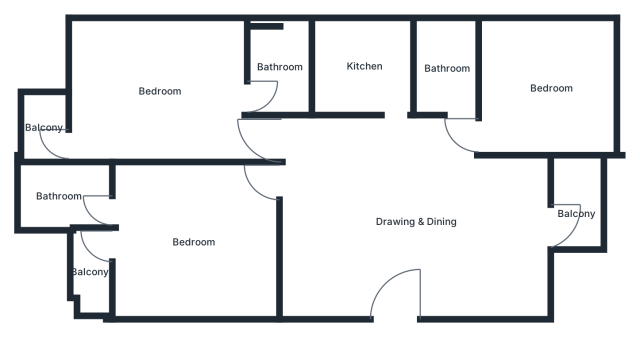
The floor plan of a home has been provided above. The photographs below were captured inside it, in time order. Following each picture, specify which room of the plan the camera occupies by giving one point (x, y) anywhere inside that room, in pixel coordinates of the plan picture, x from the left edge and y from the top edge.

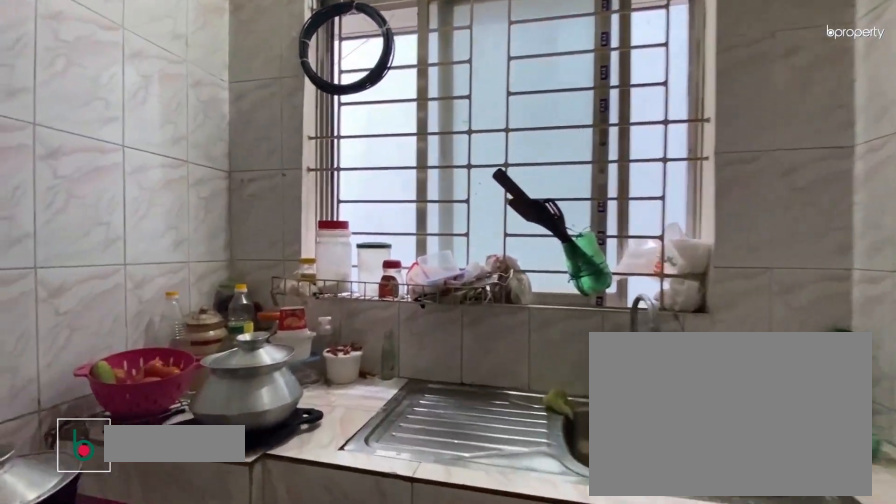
(365, 66)
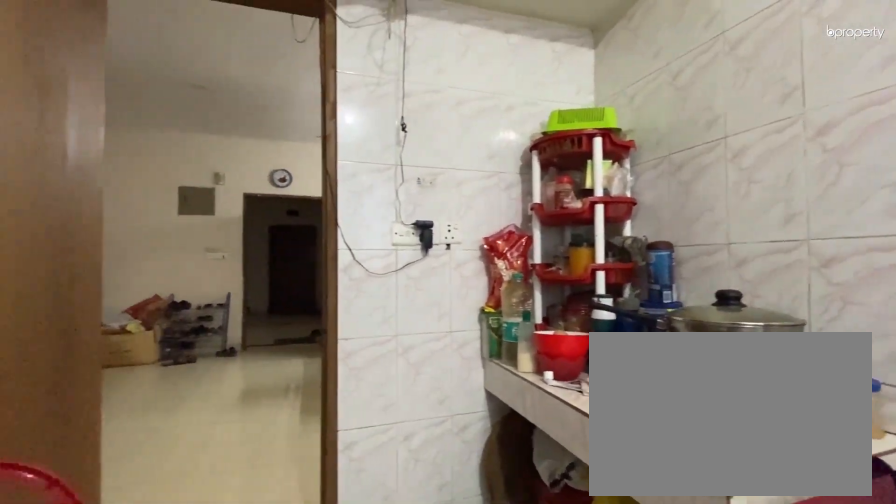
(365, 66)
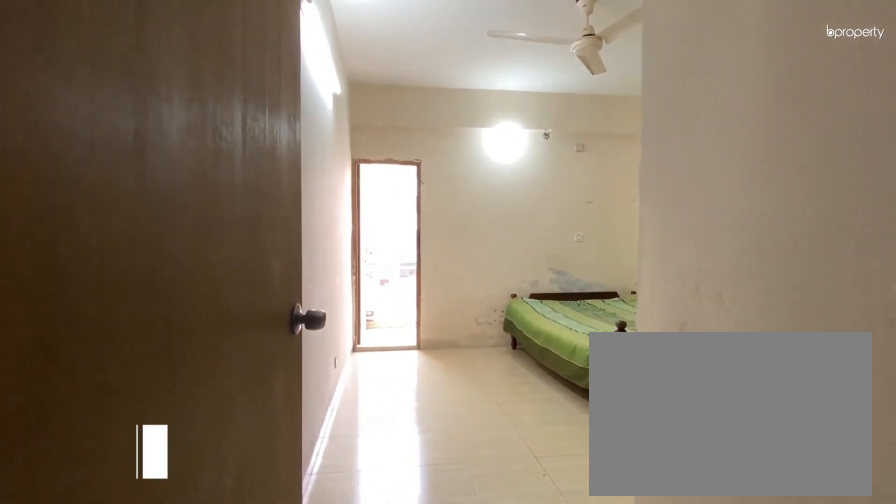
(269, 138)
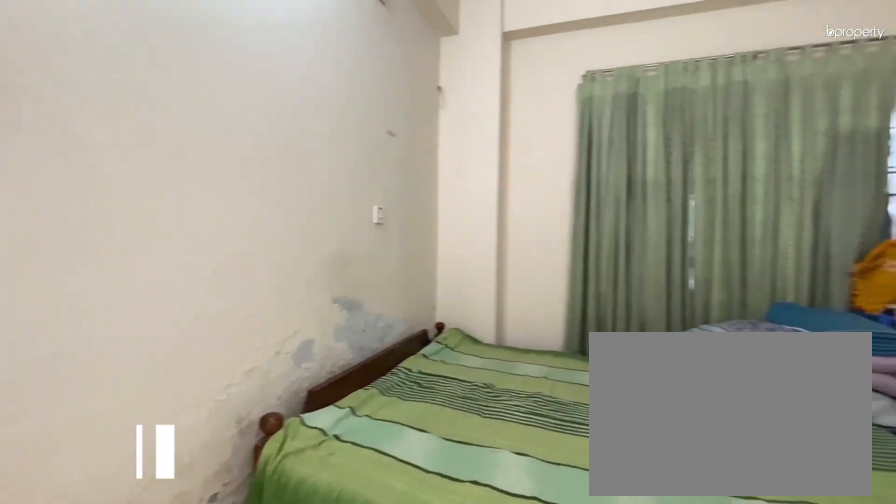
(158, 93)
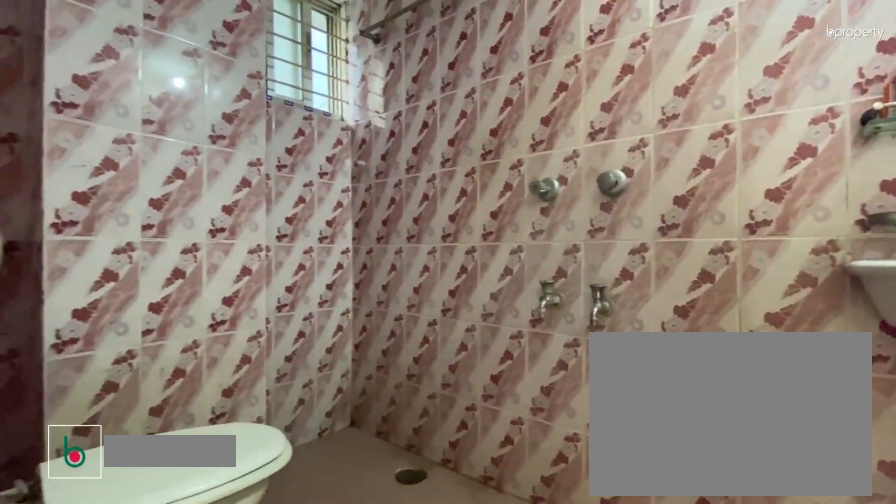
(283, 70)
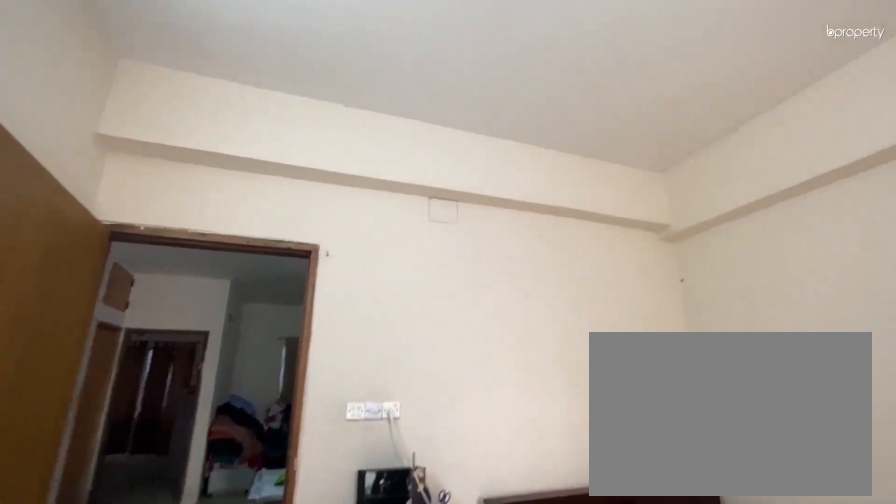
(195, 242)
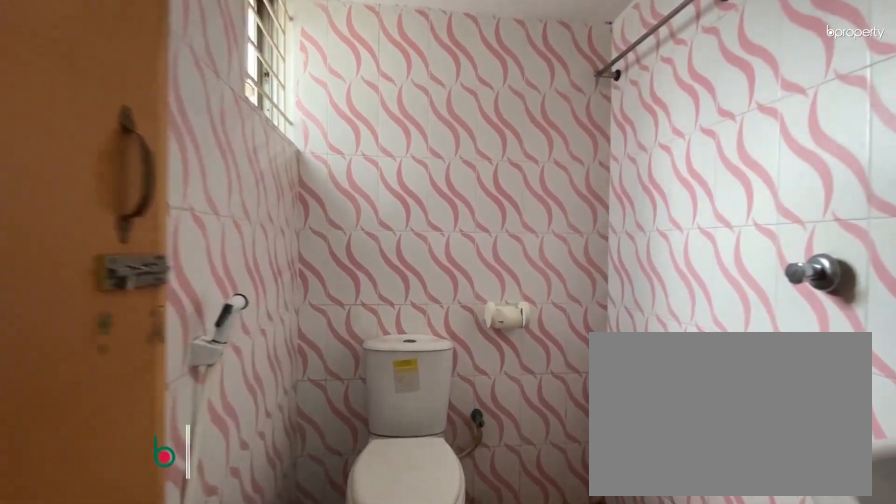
(58, 197)
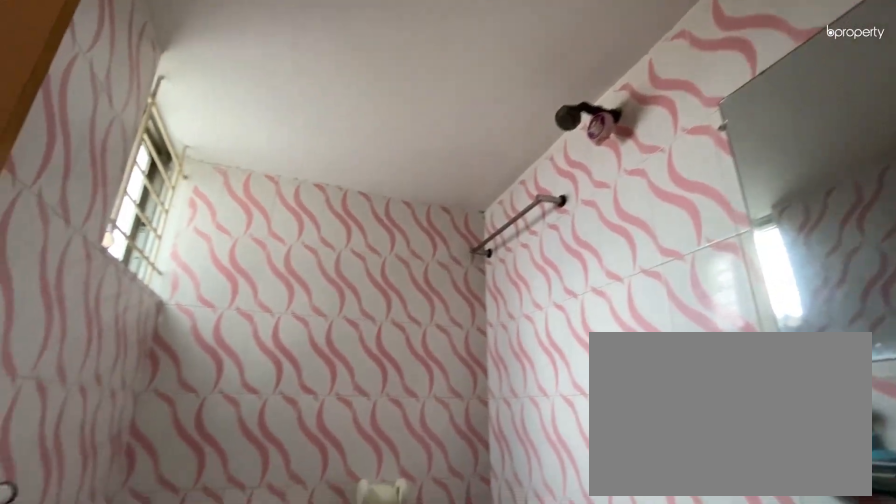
(58, 197)
